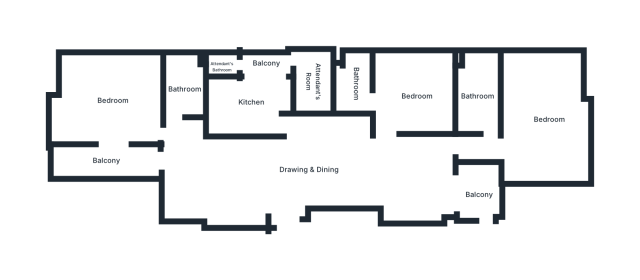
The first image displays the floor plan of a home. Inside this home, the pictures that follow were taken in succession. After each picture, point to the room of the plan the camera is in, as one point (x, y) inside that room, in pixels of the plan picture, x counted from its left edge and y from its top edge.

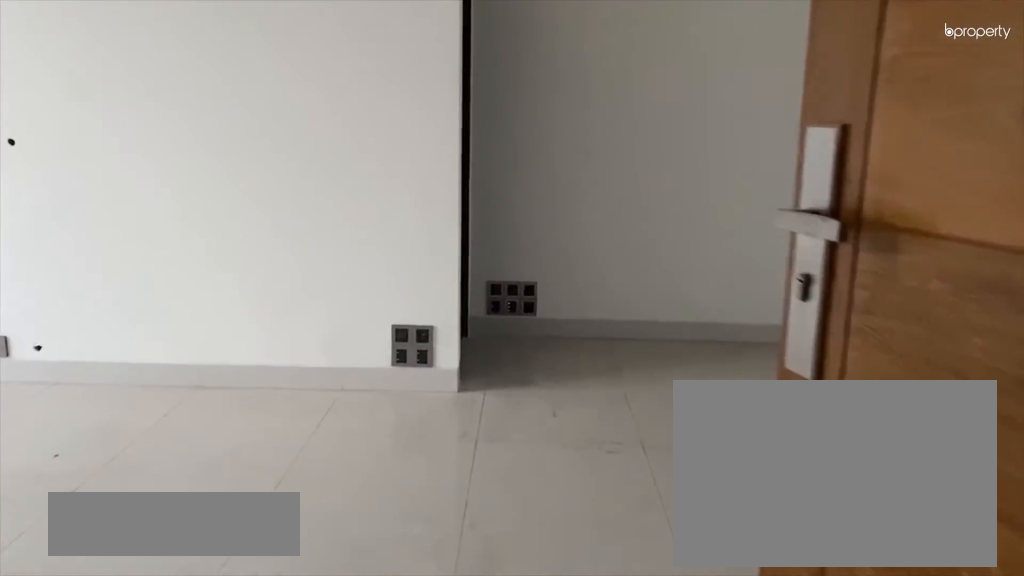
(284, 192)
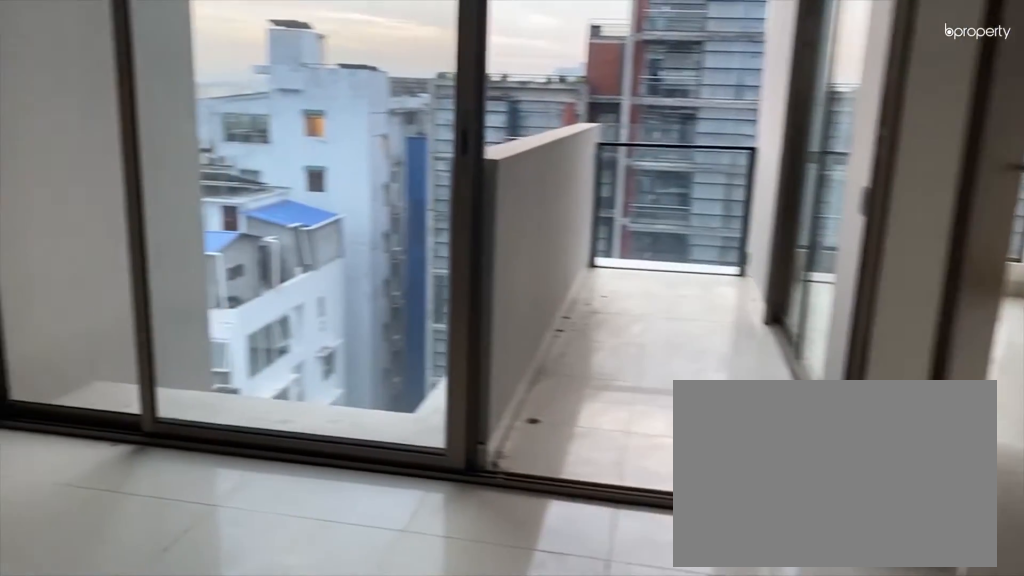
(202, 176)
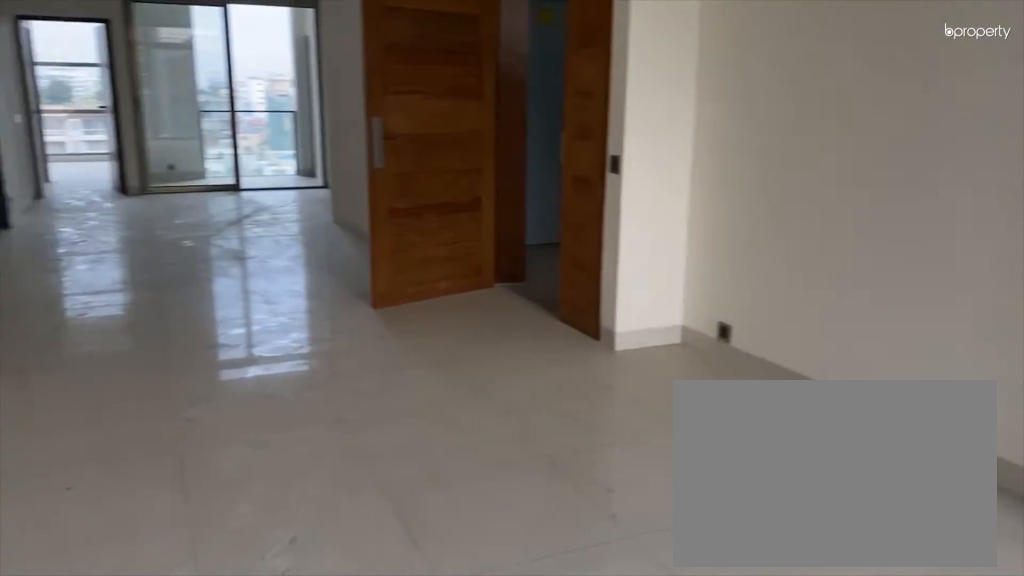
(202, 176)
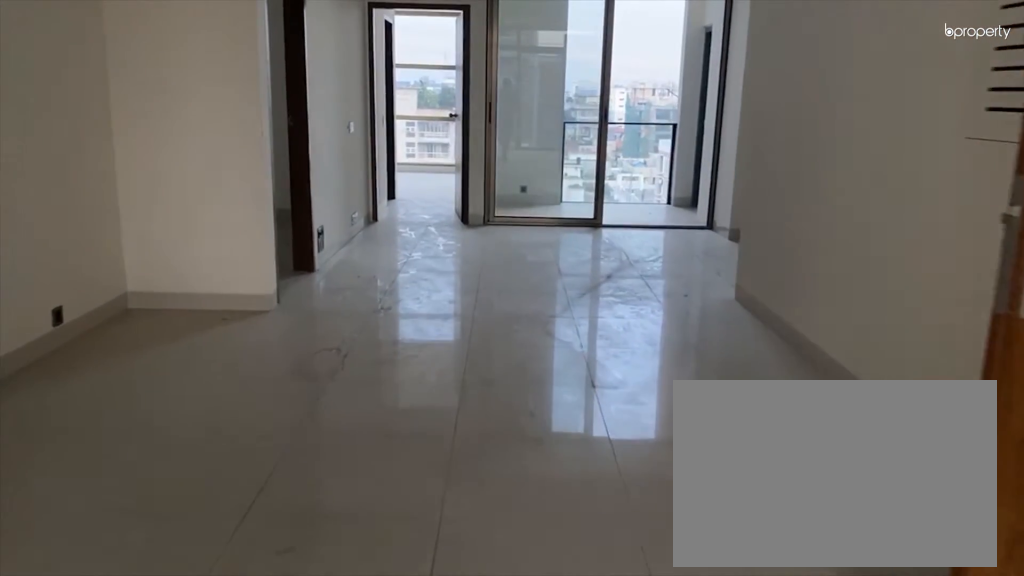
(290, 176)
